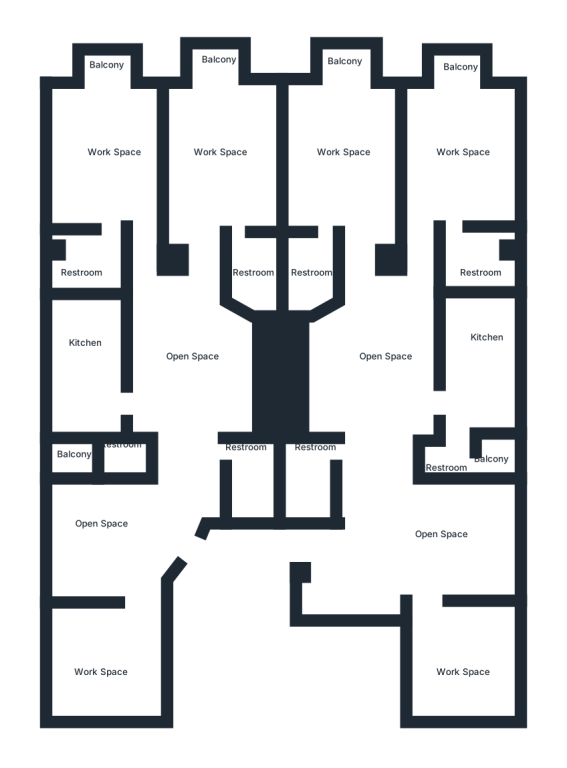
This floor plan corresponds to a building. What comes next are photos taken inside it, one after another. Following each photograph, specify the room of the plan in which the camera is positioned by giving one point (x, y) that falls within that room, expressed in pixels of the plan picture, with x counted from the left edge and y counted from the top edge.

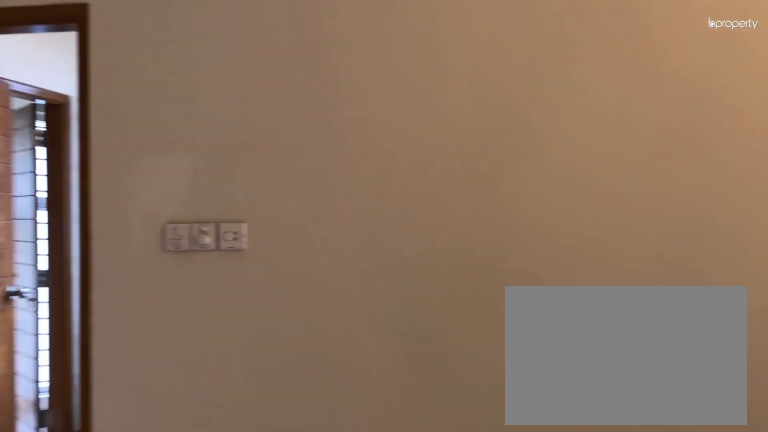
(188, 380)
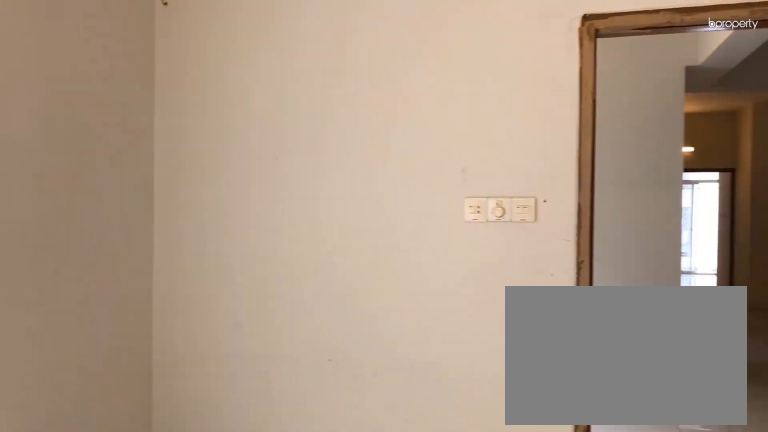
(116, 660)
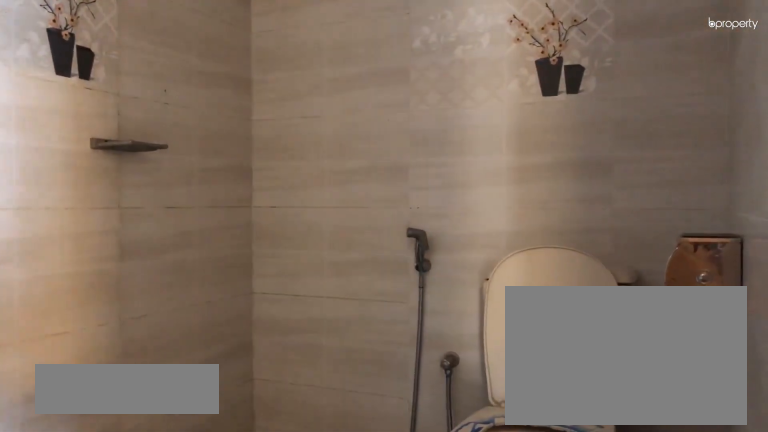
(253, 479)
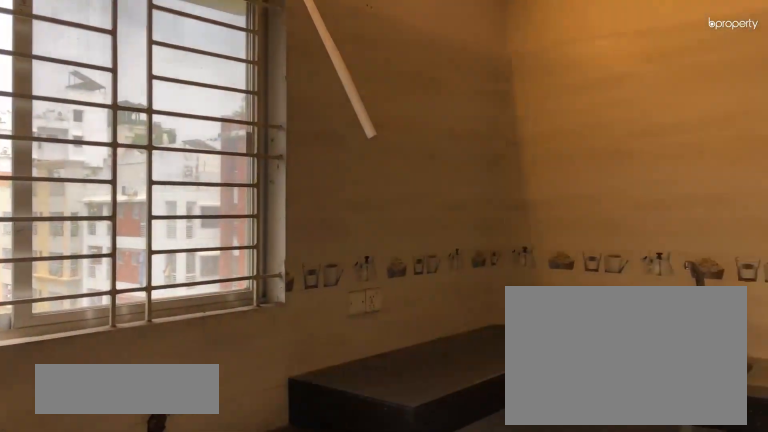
(89, 360)
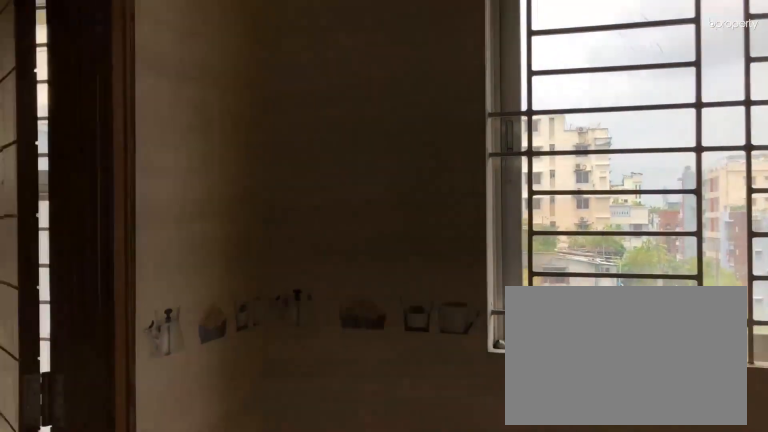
(89, 360)
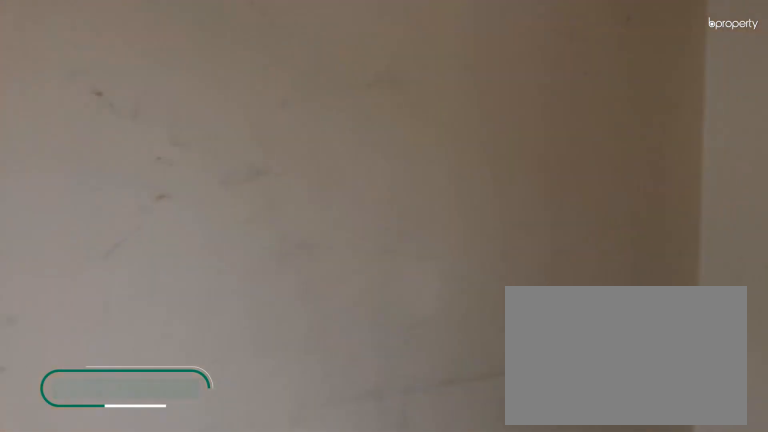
(224, 152)
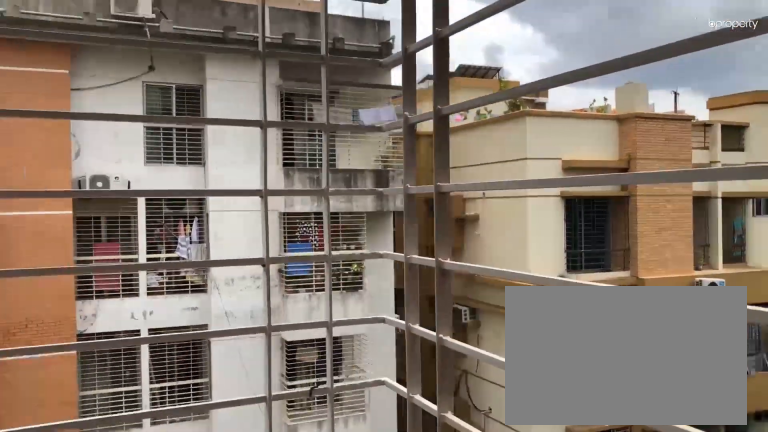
(212, 73)
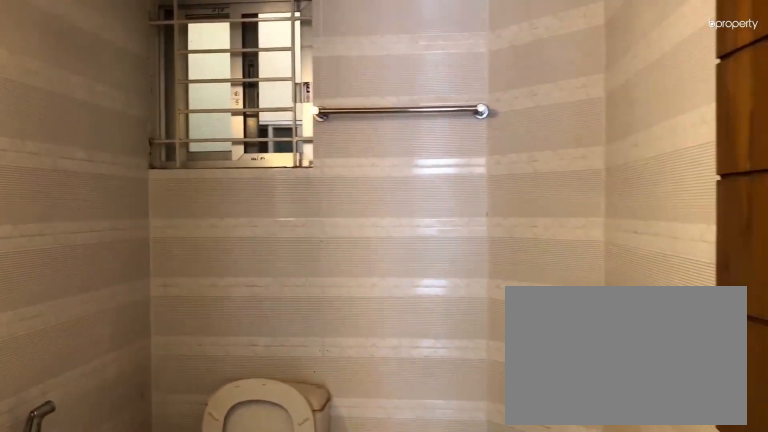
(252, 269)
